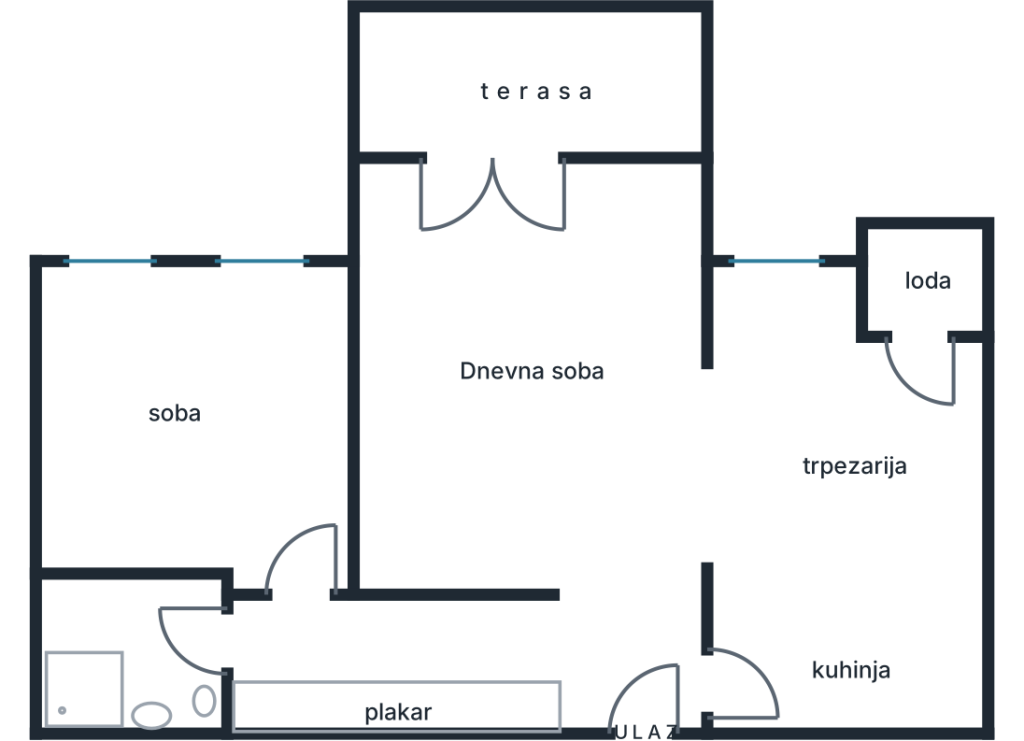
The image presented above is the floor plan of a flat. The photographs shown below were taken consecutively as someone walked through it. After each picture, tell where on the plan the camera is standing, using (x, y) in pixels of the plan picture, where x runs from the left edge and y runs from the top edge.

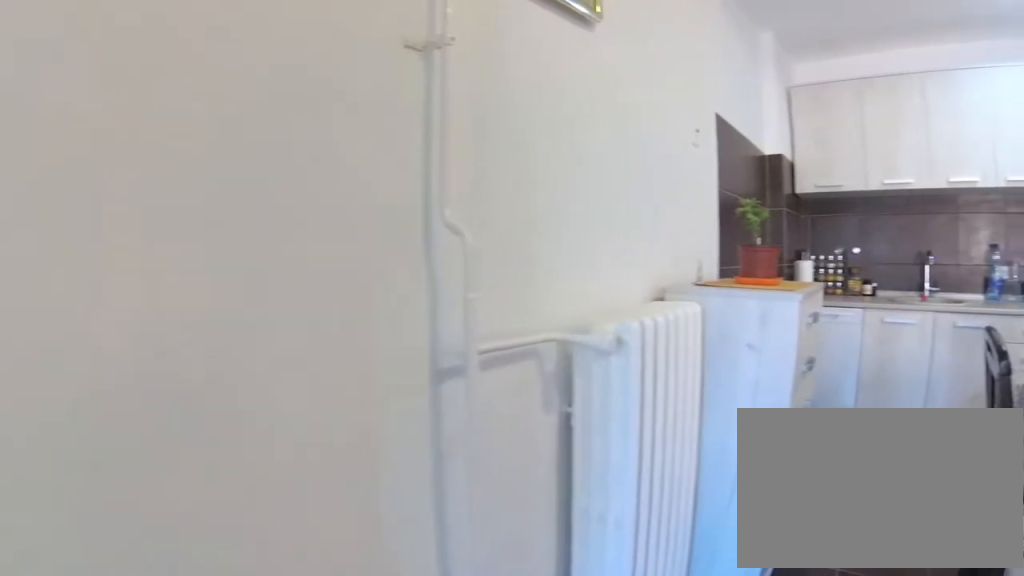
(927, 370)
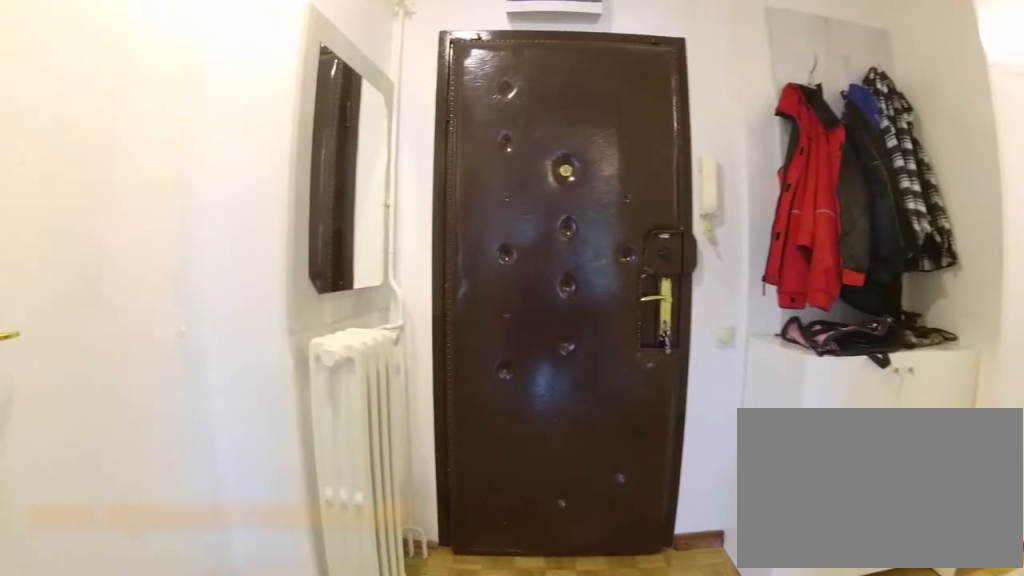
(628, 566)
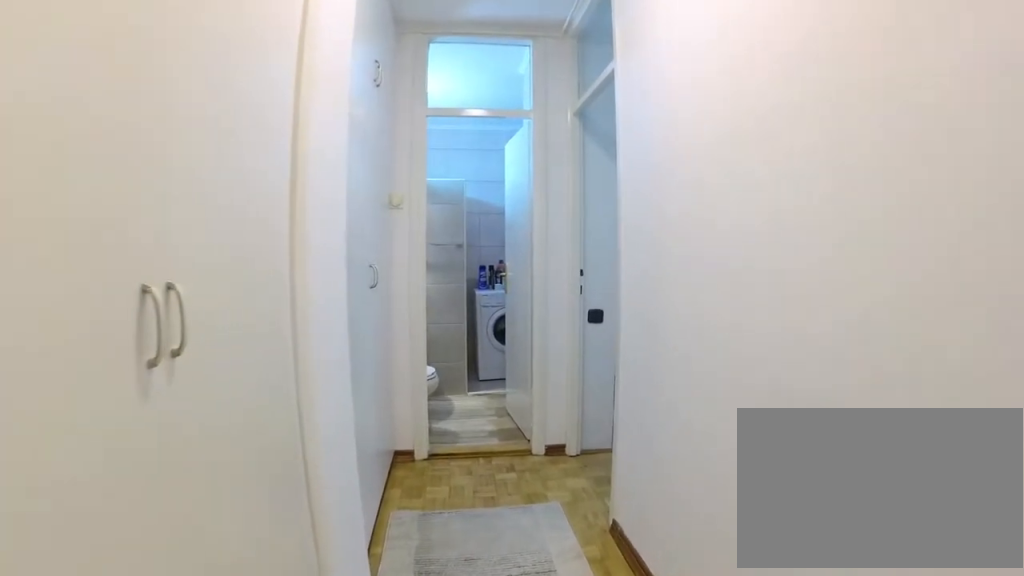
(494, 644)
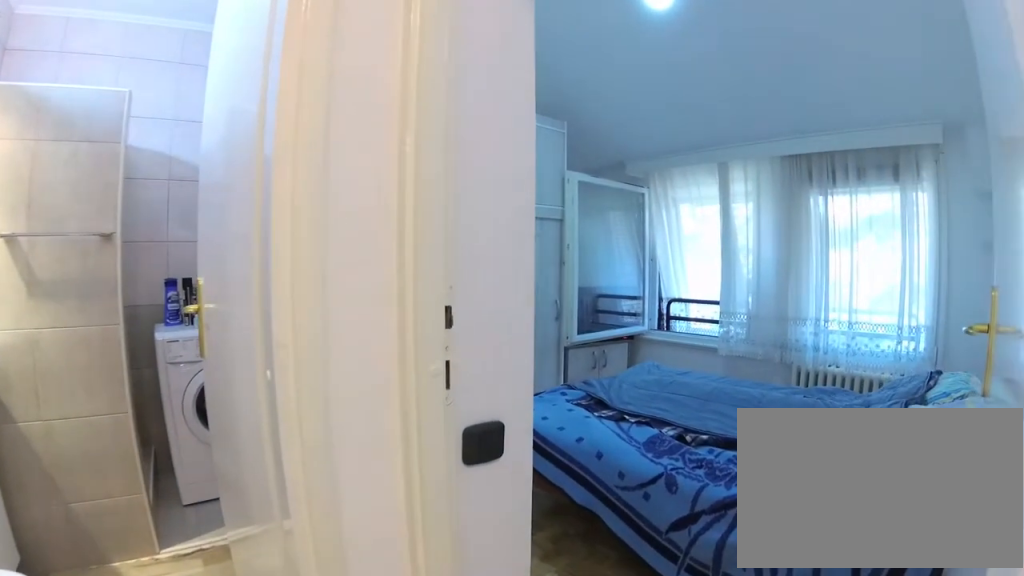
(349, 627)
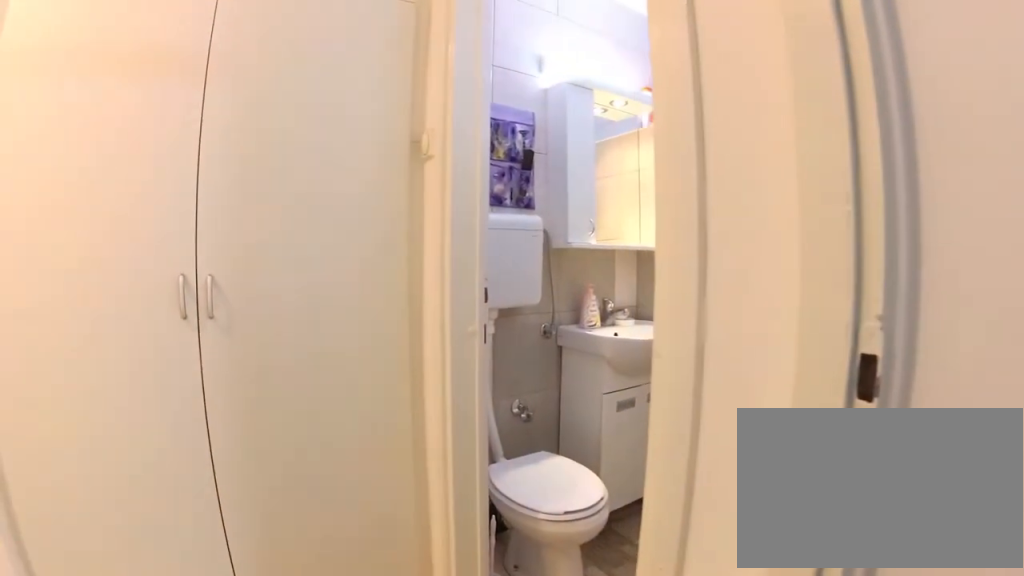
(286, 521)
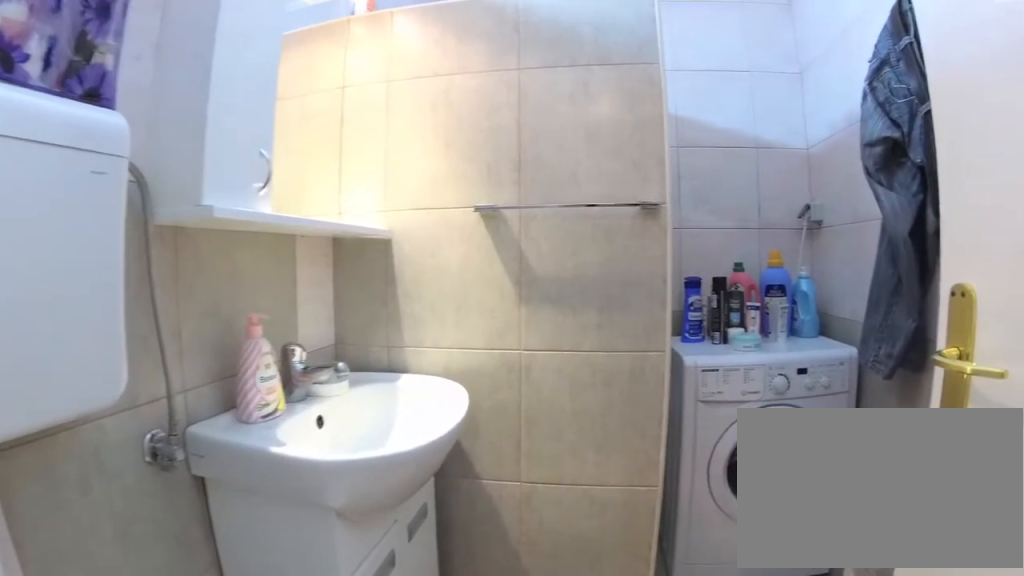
(250, 638)
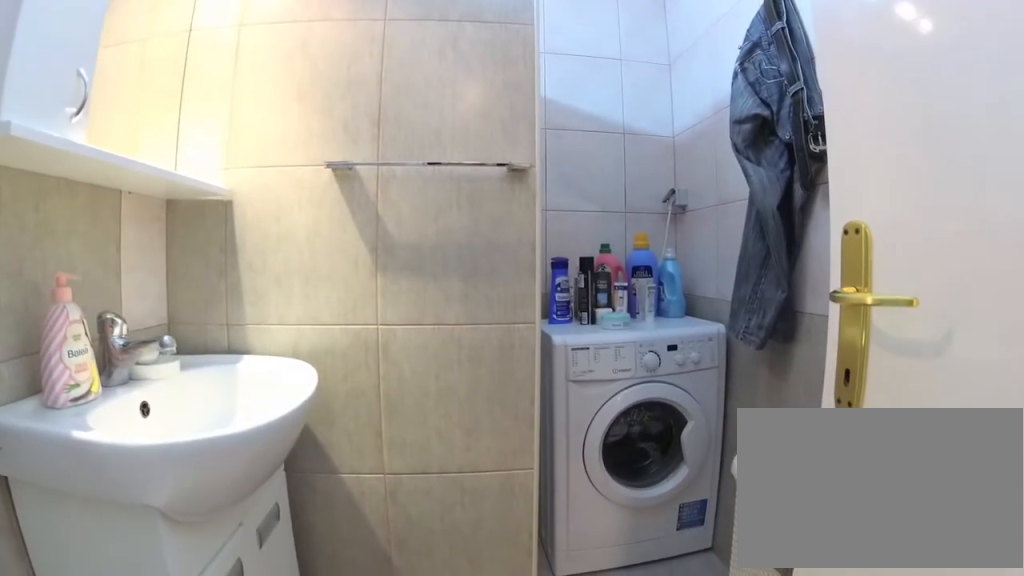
(228, 639)
